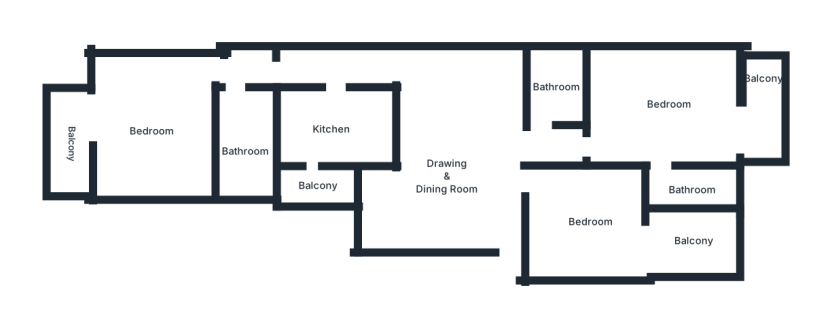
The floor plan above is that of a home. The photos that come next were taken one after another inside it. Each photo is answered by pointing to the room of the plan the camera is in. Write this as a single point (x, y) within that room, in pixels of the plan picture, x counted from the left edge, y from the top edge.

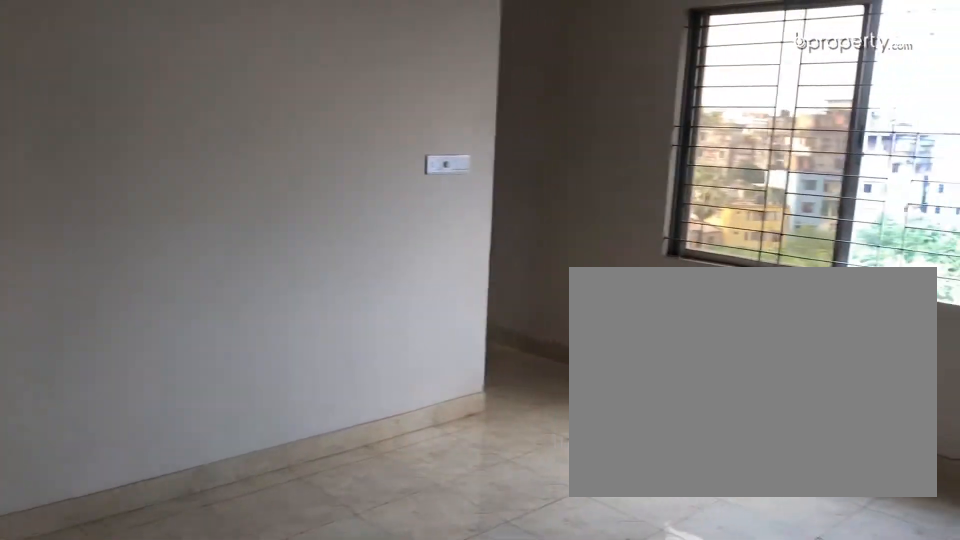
(444, 189)
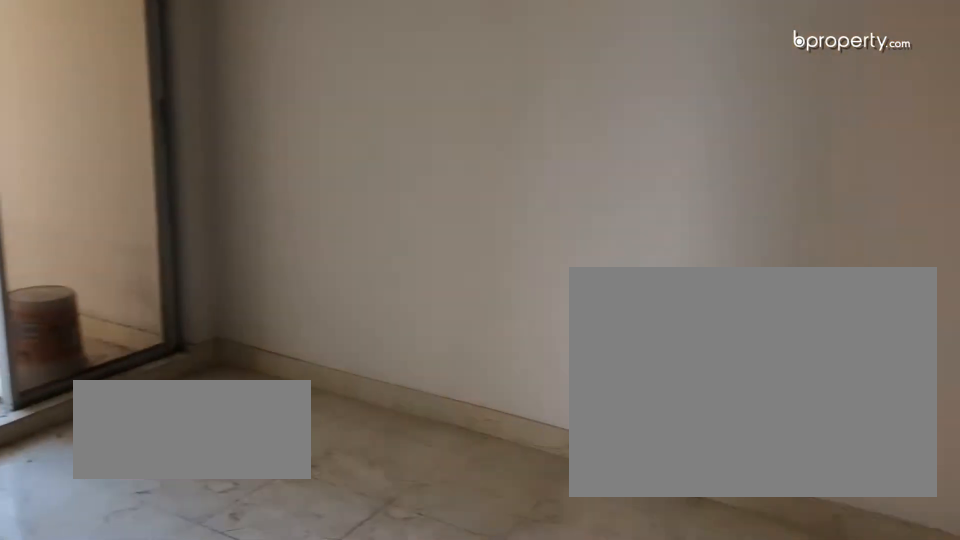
(591, 242)
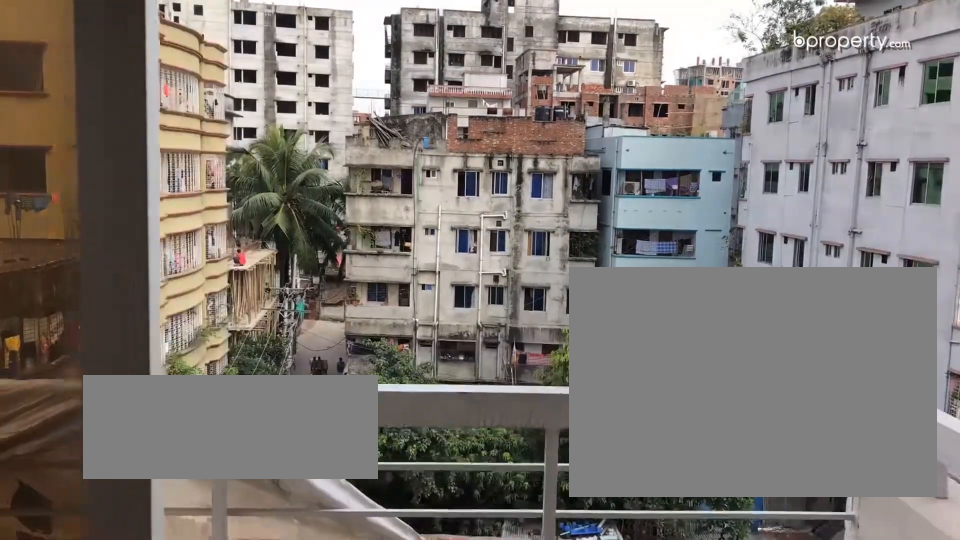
(762, 119)
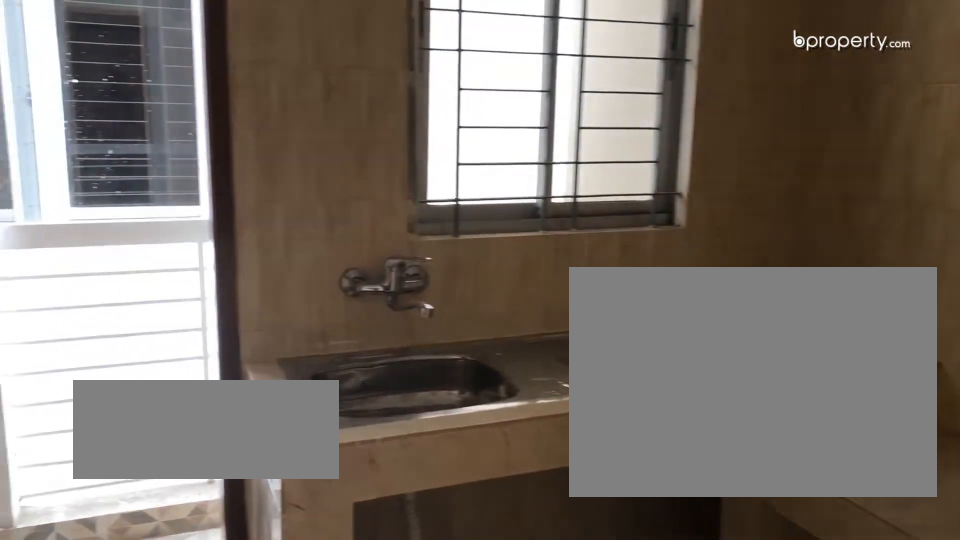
(330, 133)
